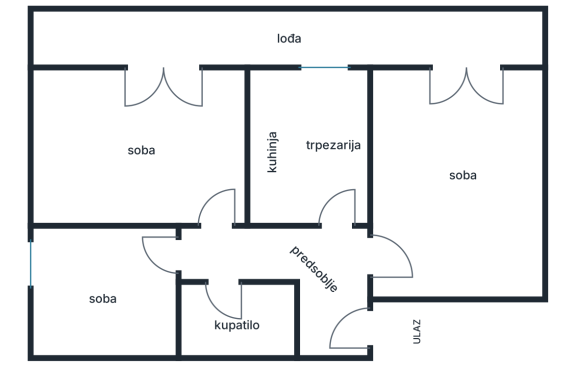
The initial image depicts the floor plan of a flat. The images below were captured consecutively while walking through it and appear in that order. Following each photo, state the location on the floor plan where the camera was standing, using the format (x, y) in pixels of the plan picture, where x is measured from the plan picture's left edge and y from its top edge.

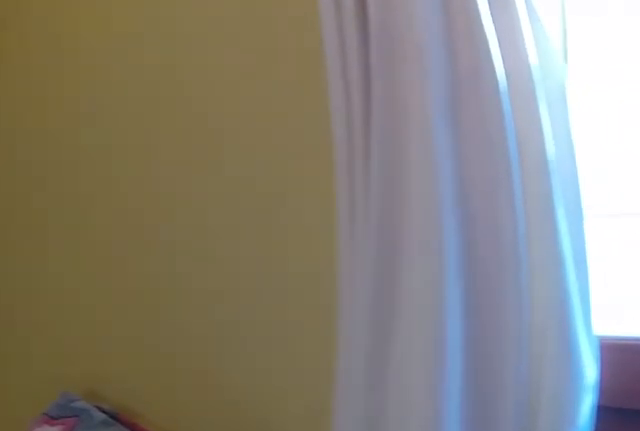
(88, 241)
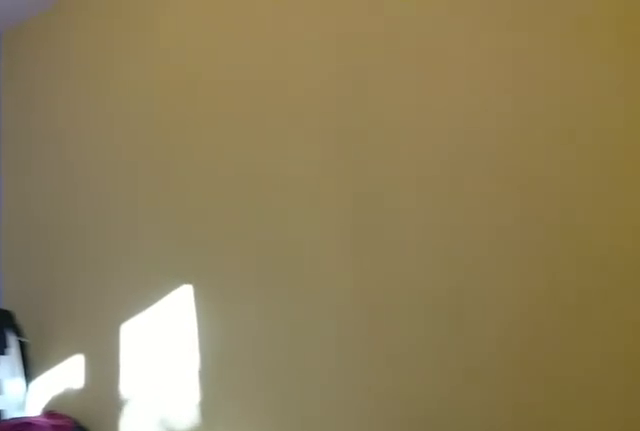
(71, 236)
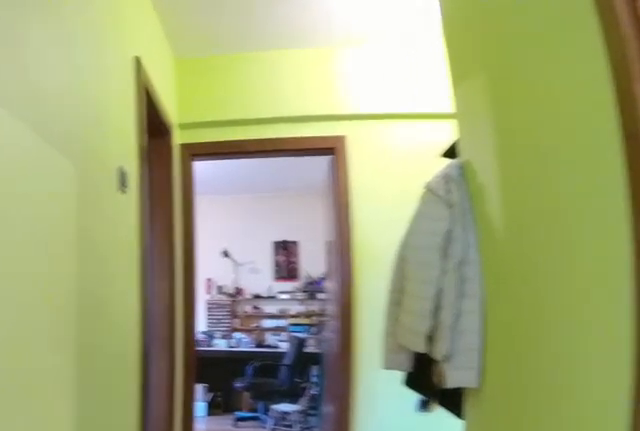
(187, 253)
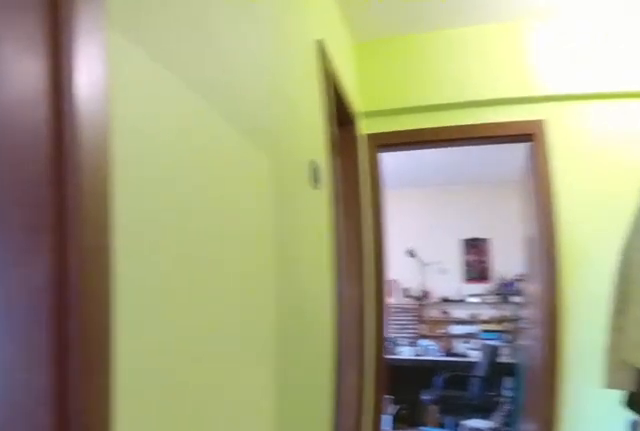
(188, 252)
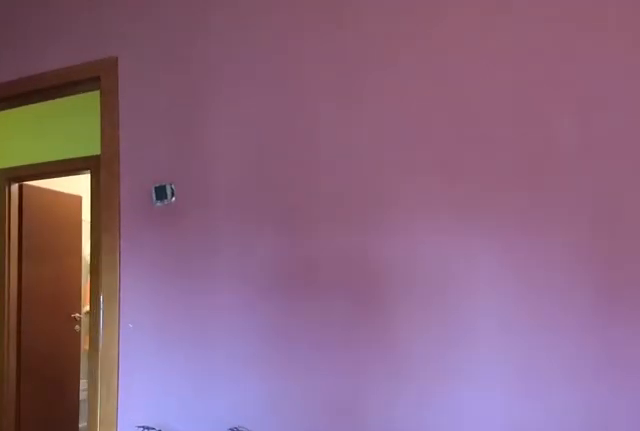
(136, 136)
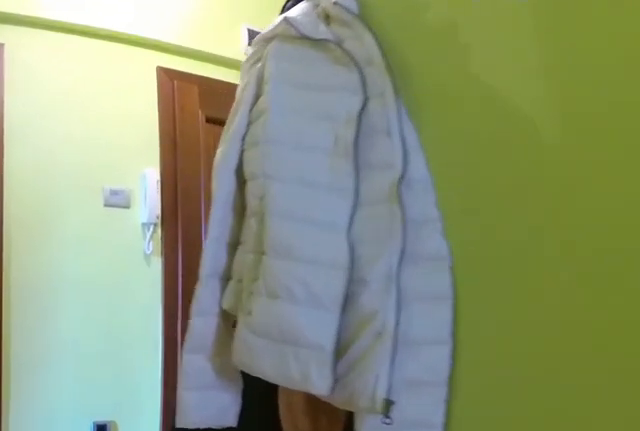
(260, 253)
